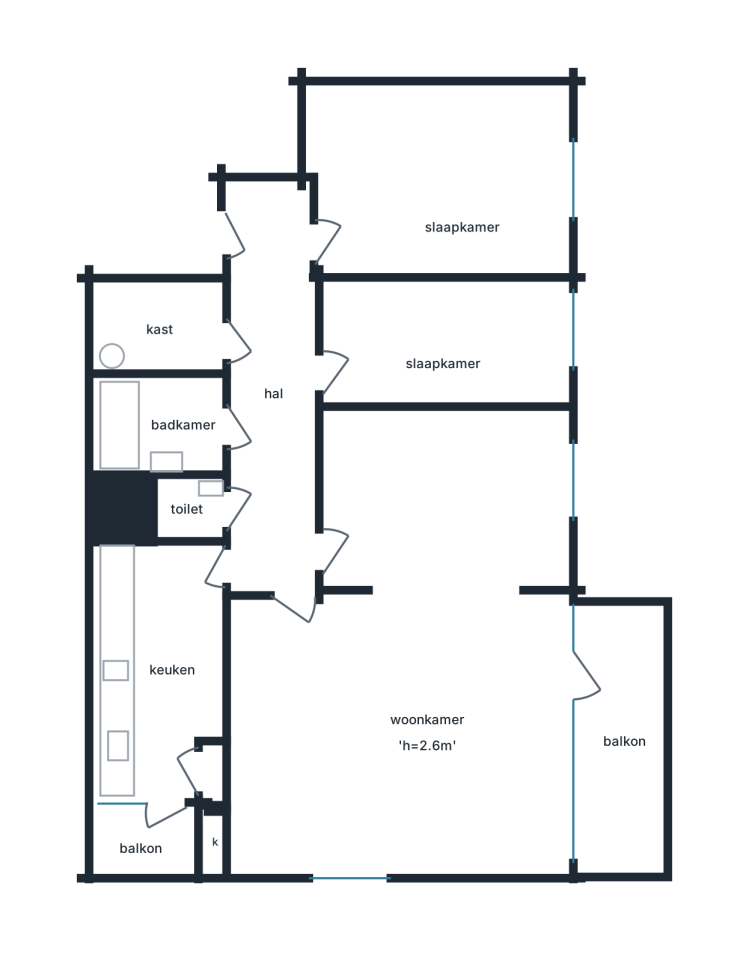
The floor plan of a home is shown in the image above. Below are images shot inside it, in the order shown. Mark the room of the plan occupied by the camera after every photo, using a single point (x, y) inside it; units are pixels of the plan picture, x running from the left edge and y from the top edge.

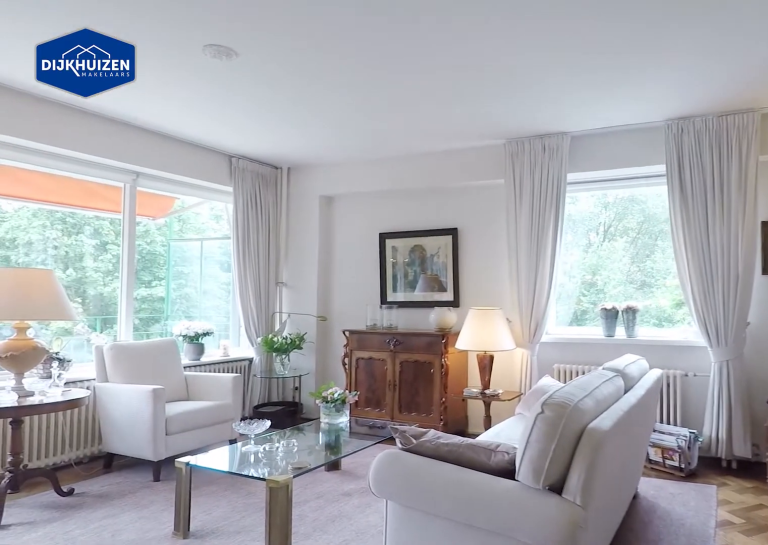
(411, 658)
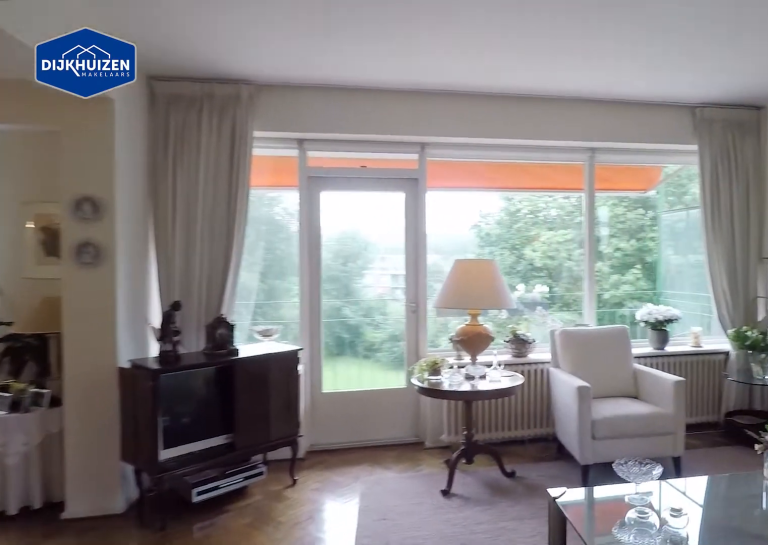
(411, 658)
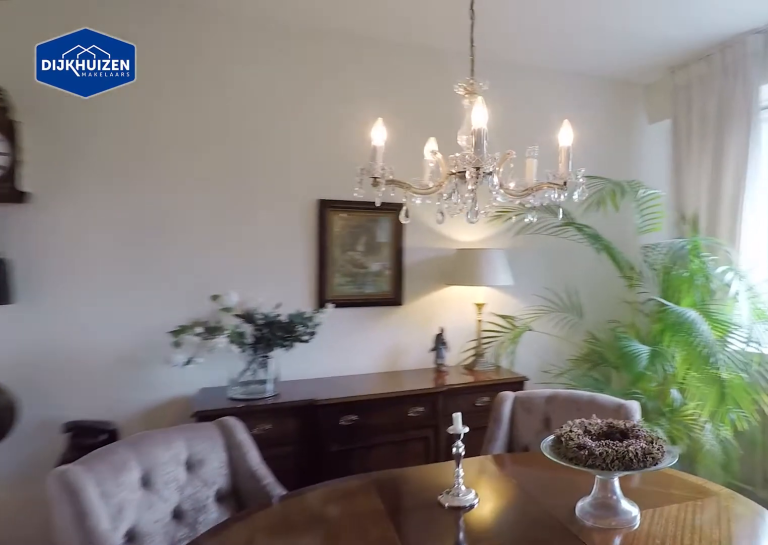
(411, 658)
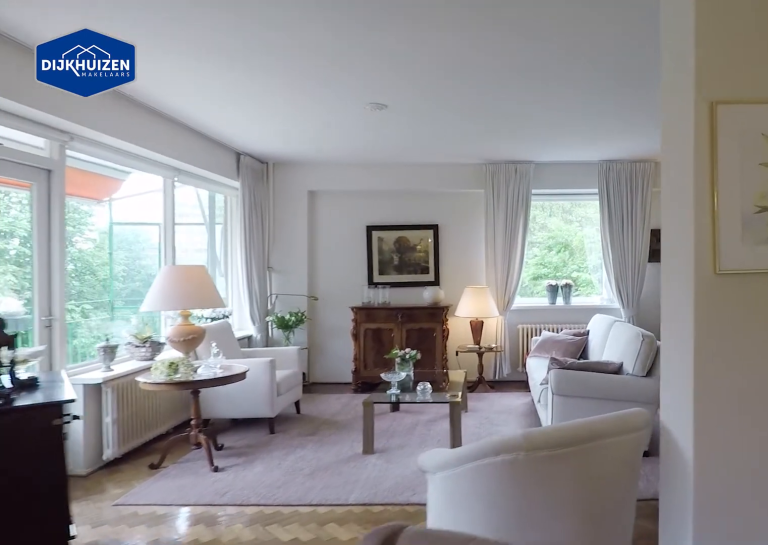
(411, 658)
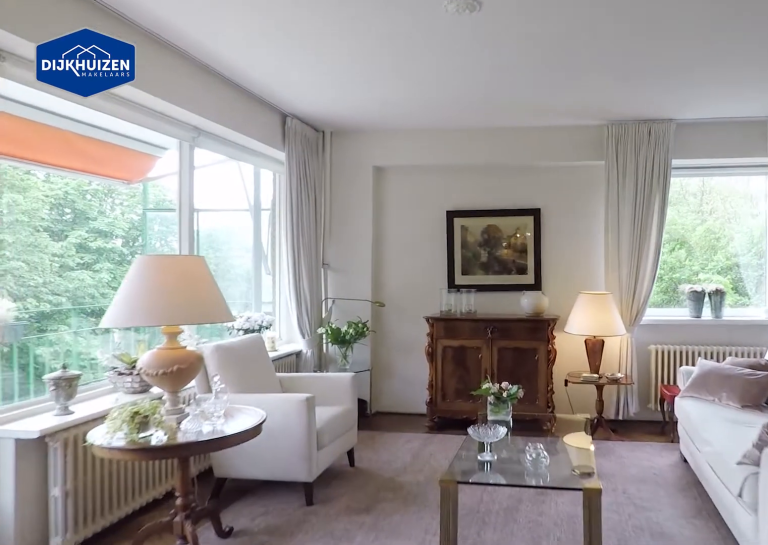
(411, 658)
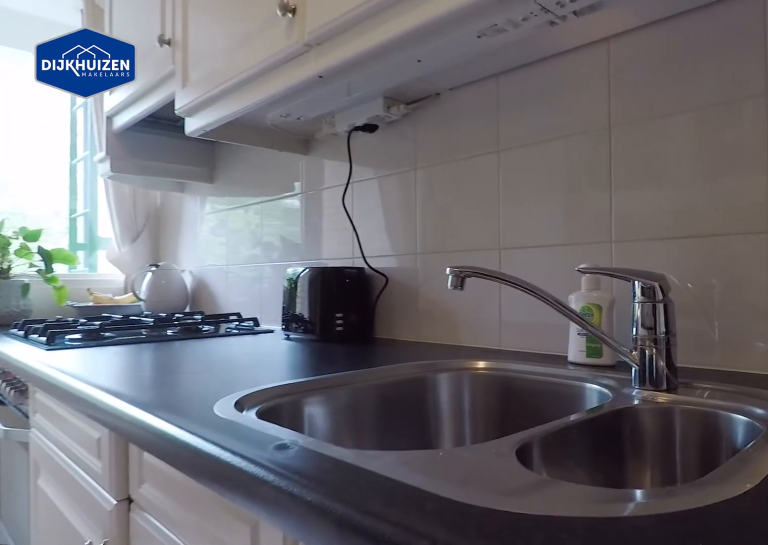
(151, 667)
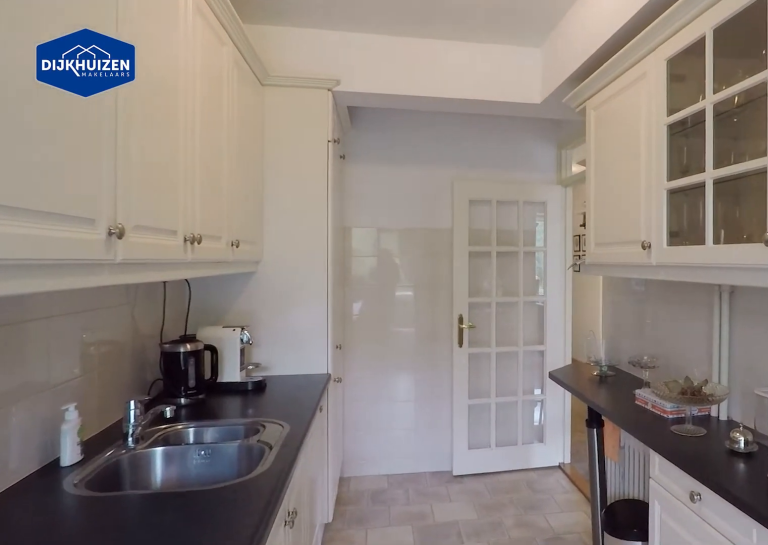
(151, 667)
